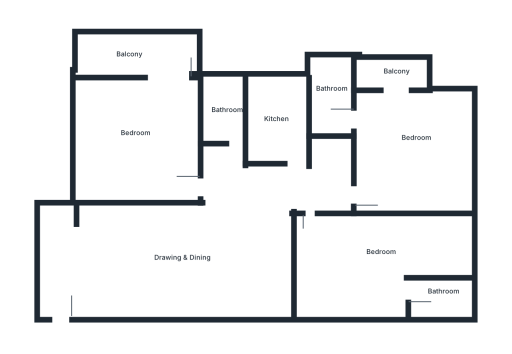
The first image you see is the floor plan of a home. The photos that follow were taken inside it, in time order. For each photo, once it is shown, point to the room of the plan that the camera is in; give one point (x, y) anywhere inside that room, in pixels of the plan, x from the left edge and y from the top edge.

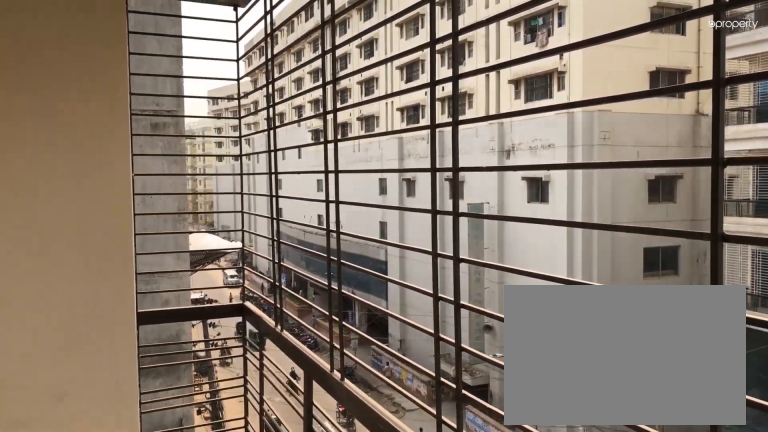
(136, 55)
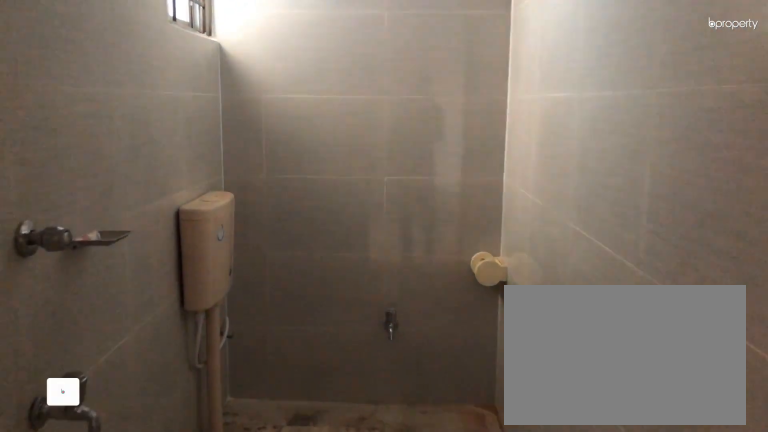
(228, 140)
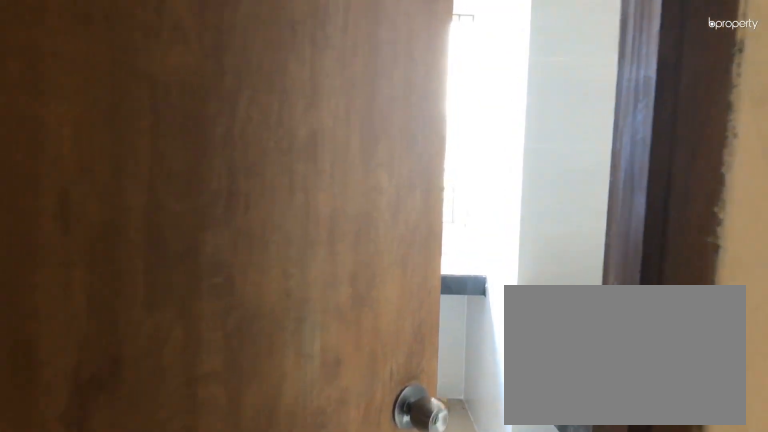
(285, 130)
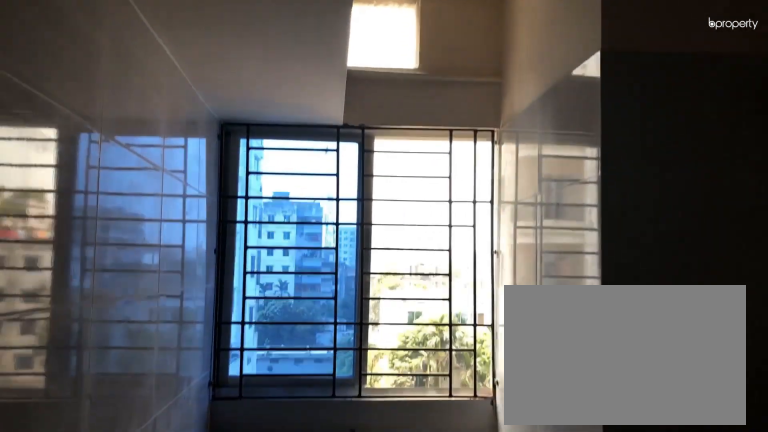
(285, 130)
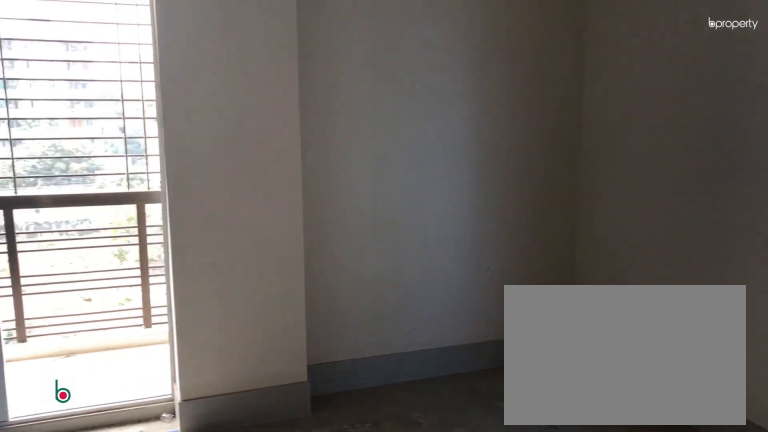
(415, 148)
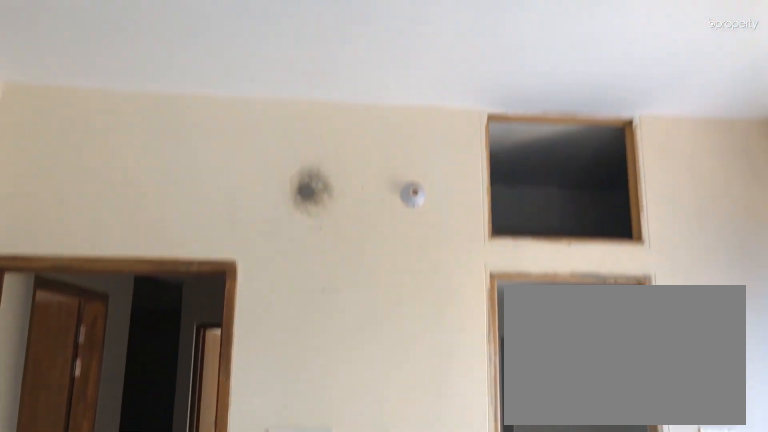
(415, 148)
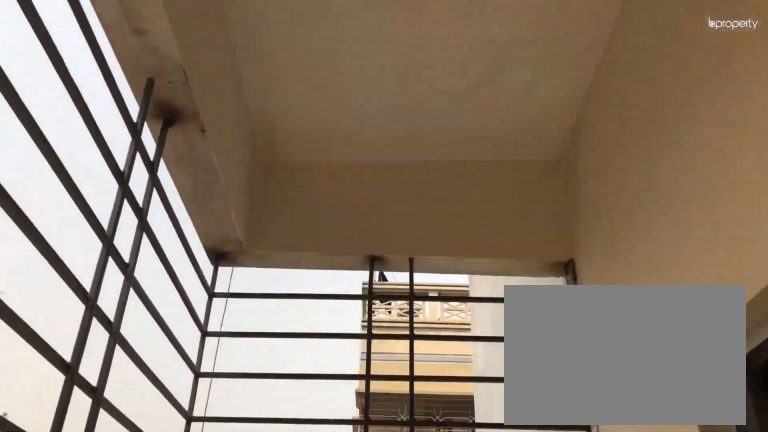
(393, 73)
